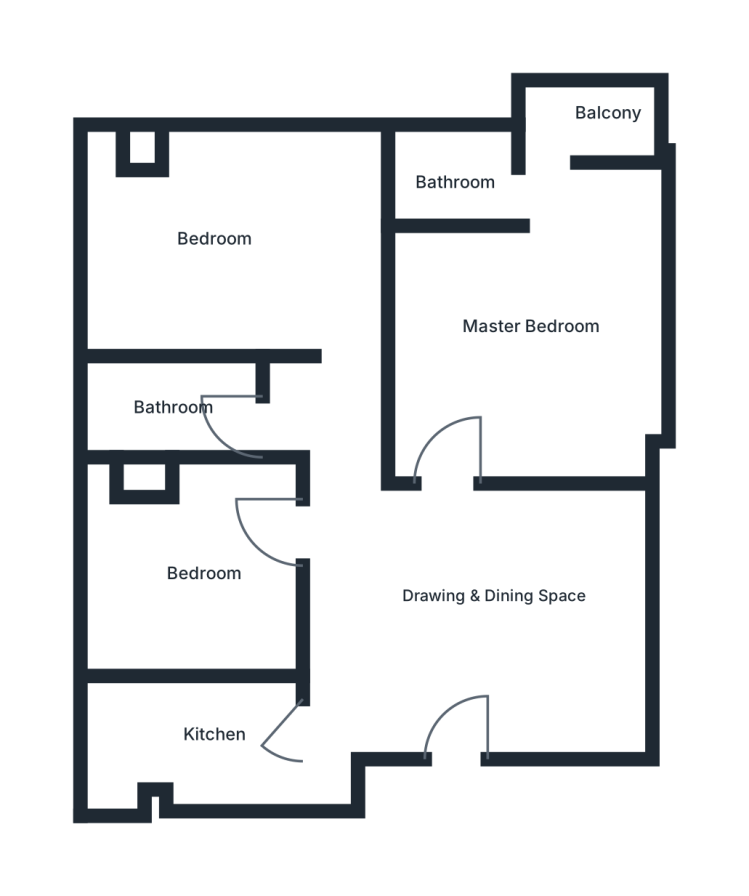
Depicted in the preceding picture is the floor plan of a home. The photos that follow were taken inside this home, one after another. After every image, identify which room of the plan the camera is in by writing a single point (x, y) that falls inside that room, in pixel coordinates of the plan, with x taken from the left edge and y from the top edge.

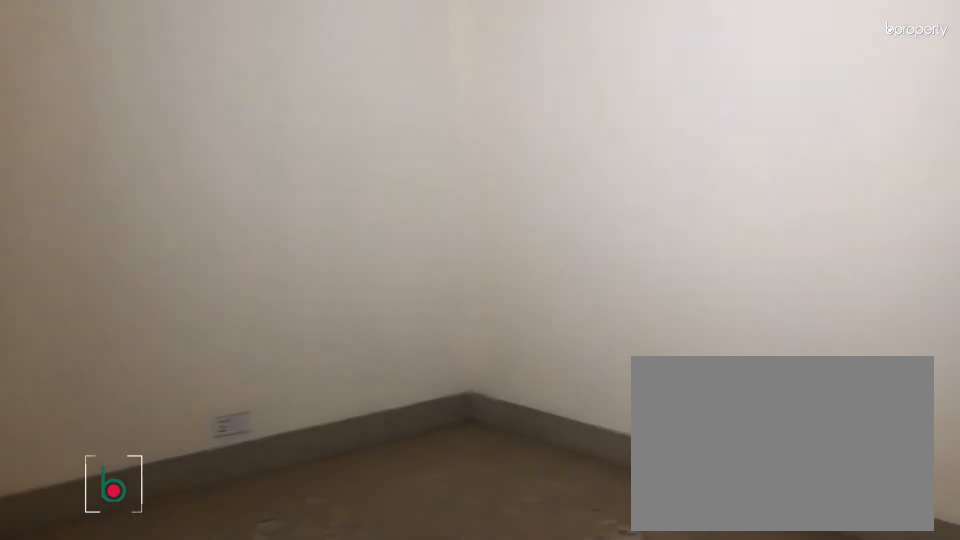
(441, 608)
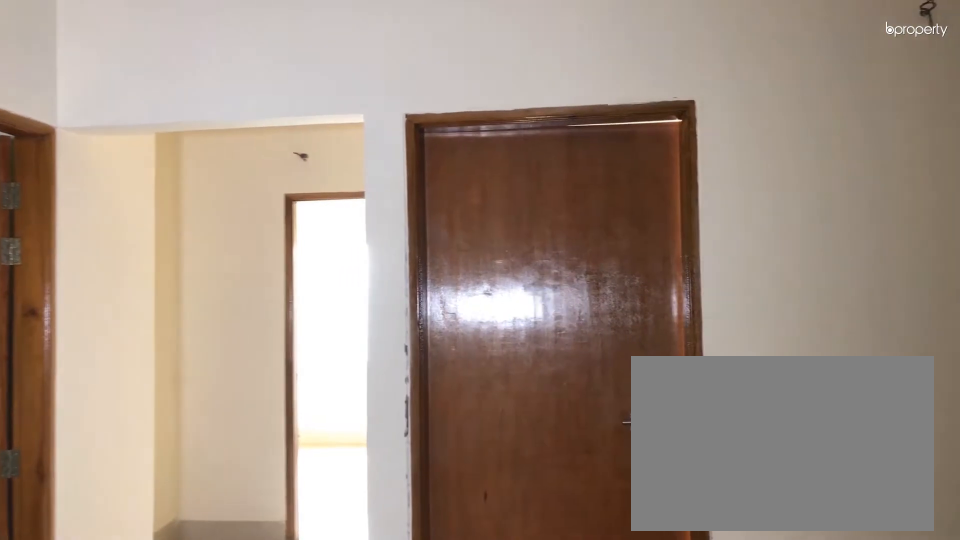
(440, 605)
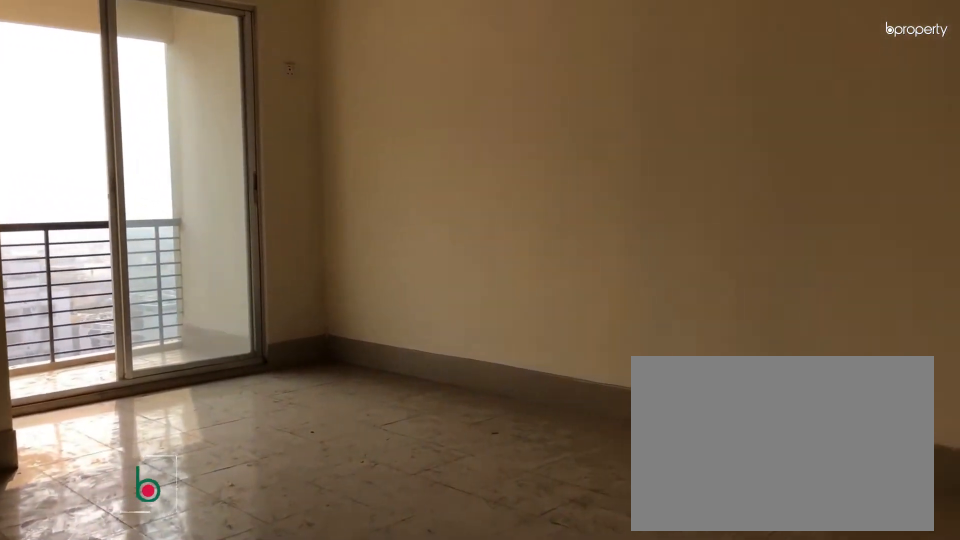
(553, 323)
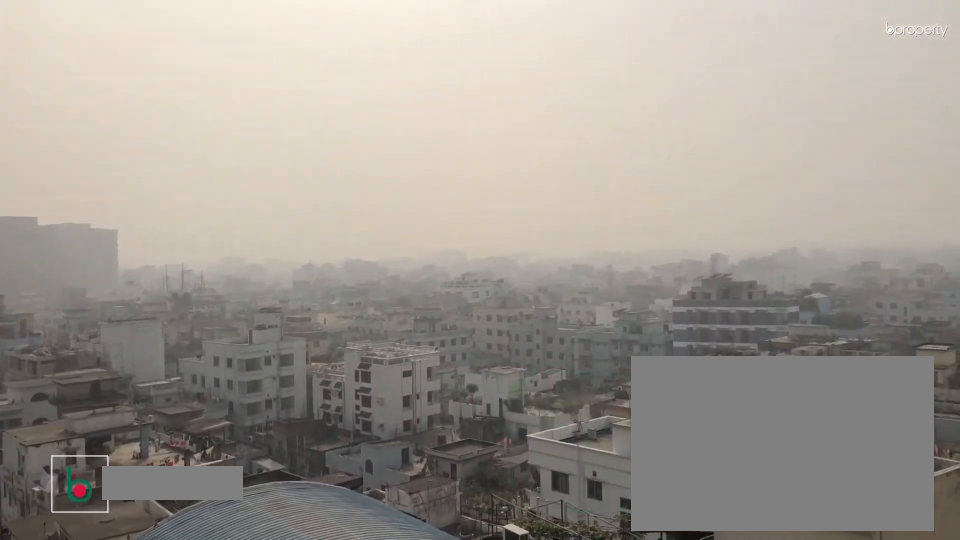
(591, 126)
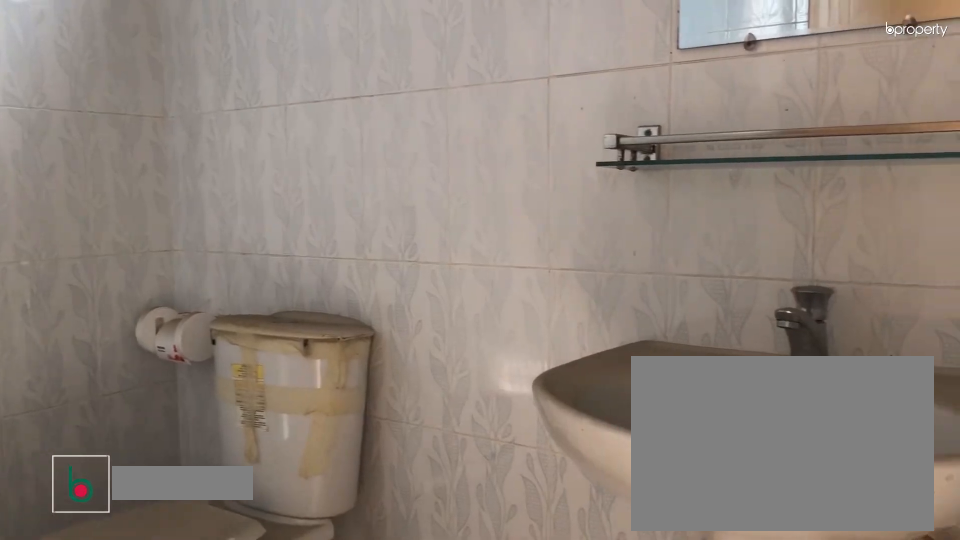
(456, 180)
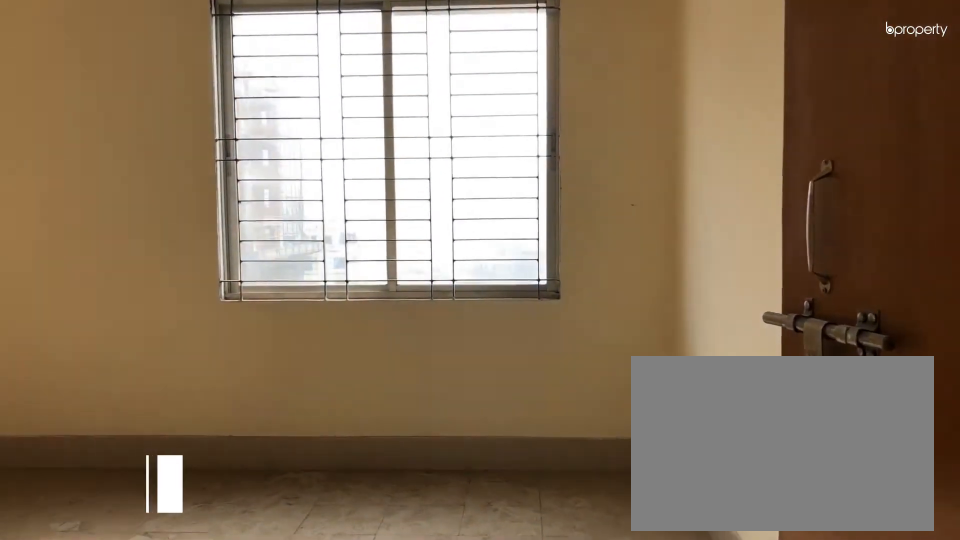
(336, 332)
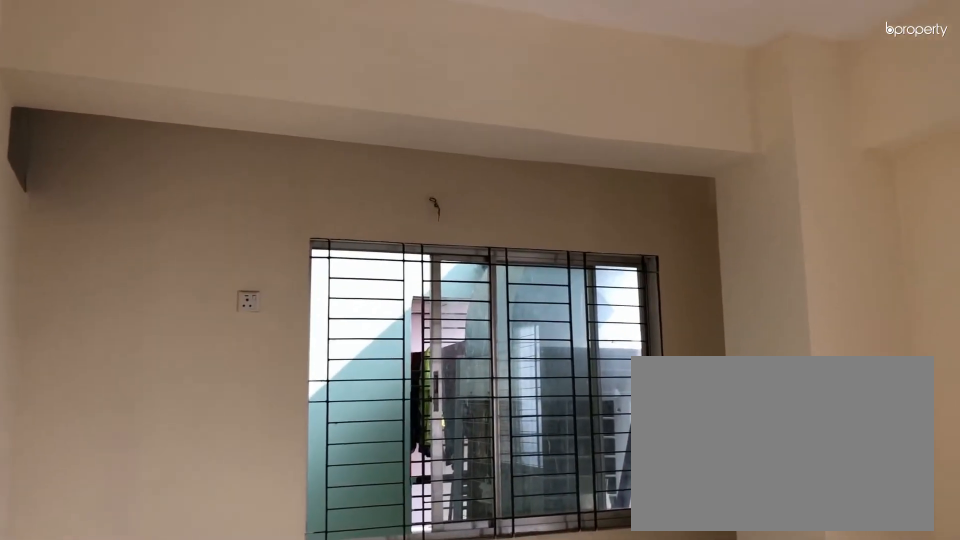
(206, 237)
